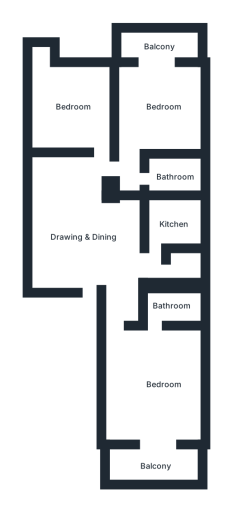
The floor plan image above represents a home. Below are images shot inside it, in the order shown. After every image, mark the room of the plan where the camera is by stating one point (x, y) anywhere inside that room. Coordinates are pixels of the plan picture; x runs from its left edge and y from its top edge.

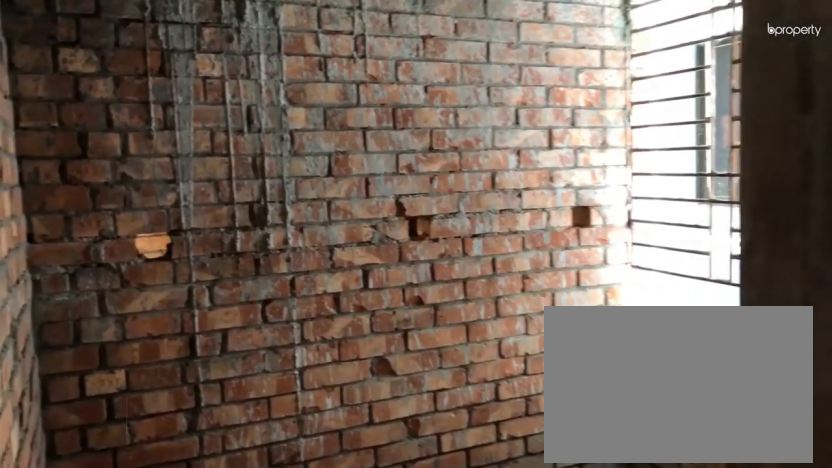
(176, 222)
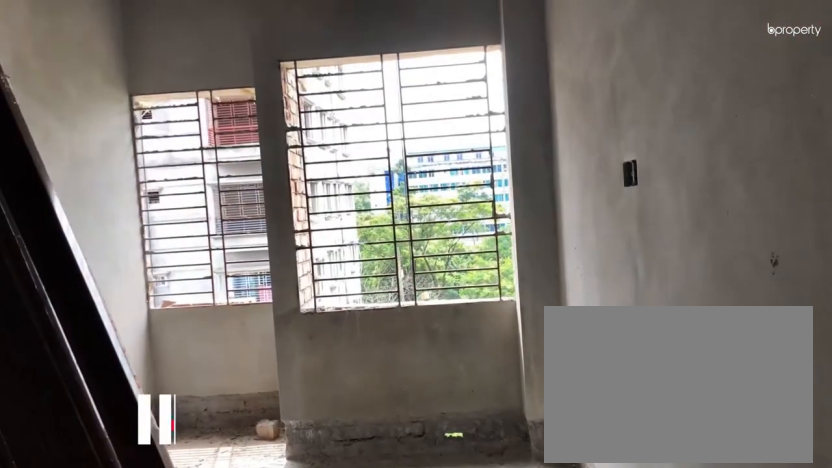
(76, 109)
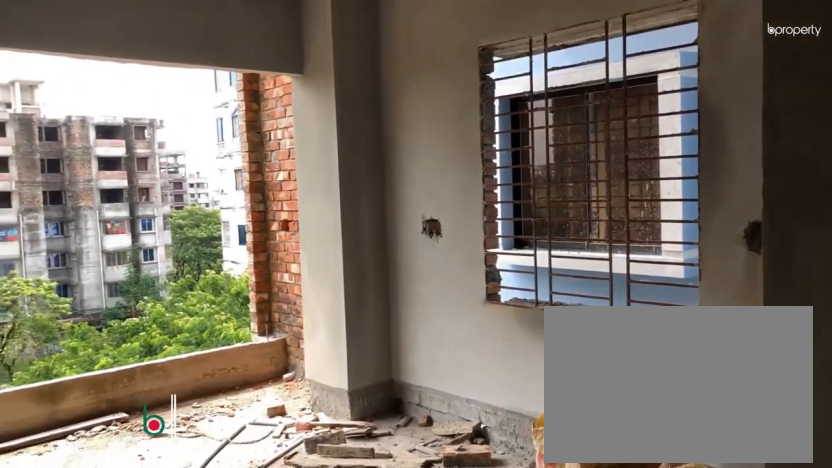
(170, 110)
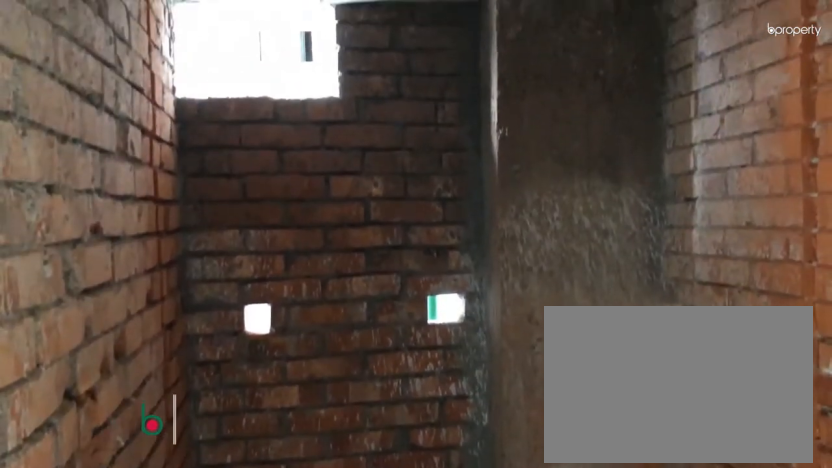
(178, 176)
